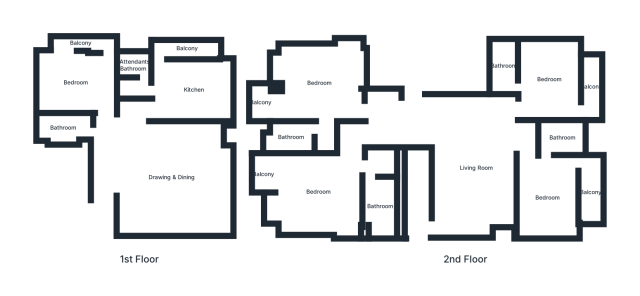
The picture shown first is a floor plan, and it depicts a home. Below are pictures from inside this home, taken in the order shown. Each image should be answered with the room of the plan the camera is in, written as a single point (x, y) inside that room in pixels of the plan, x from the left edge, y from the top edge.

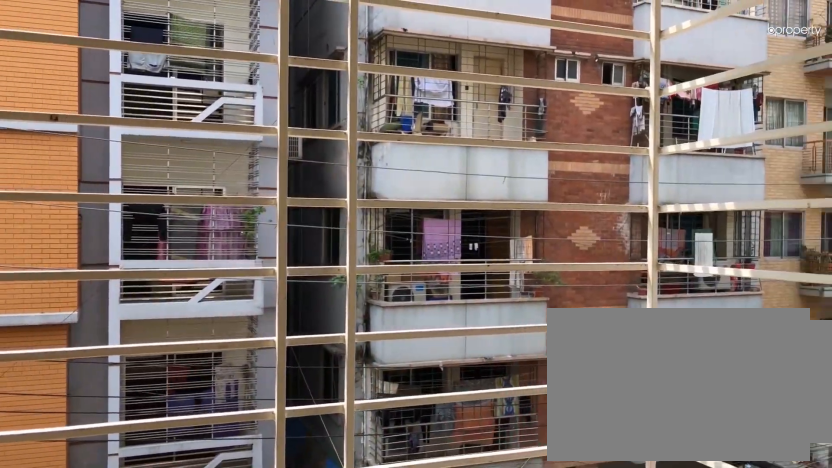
(257, 102)
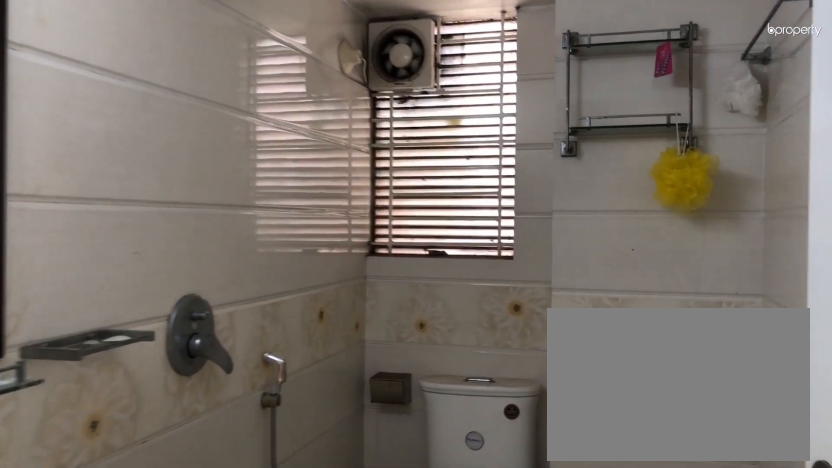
(317, 129)
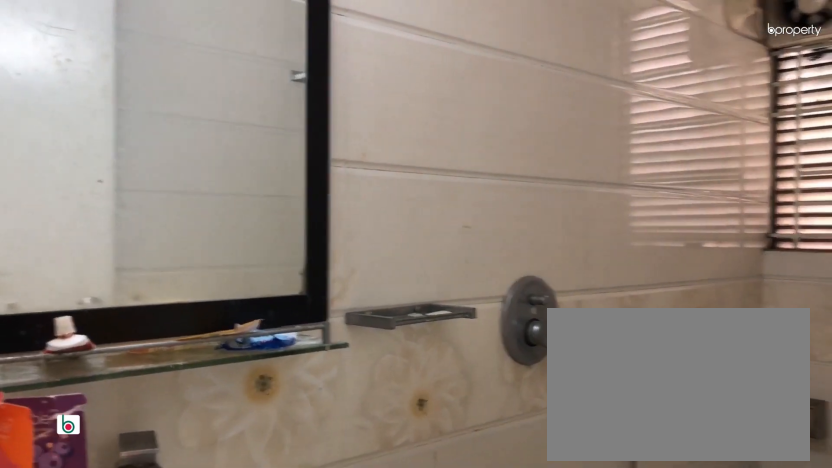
(290, 137)
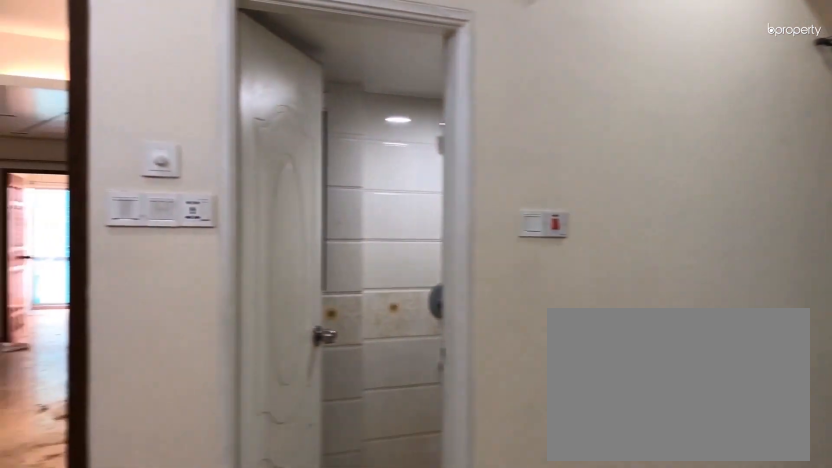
(549, 79)
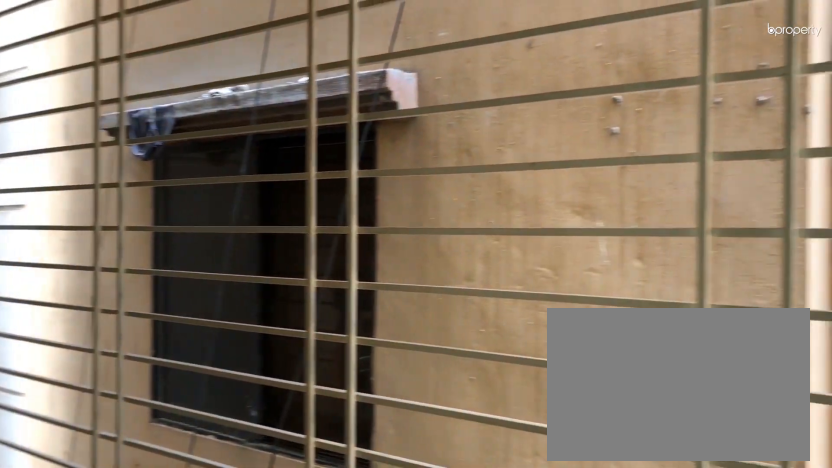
(591, 86)
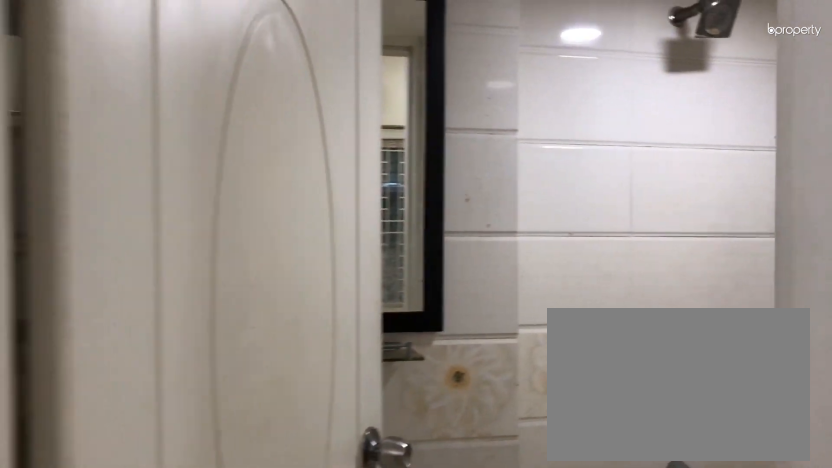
(503, 66)
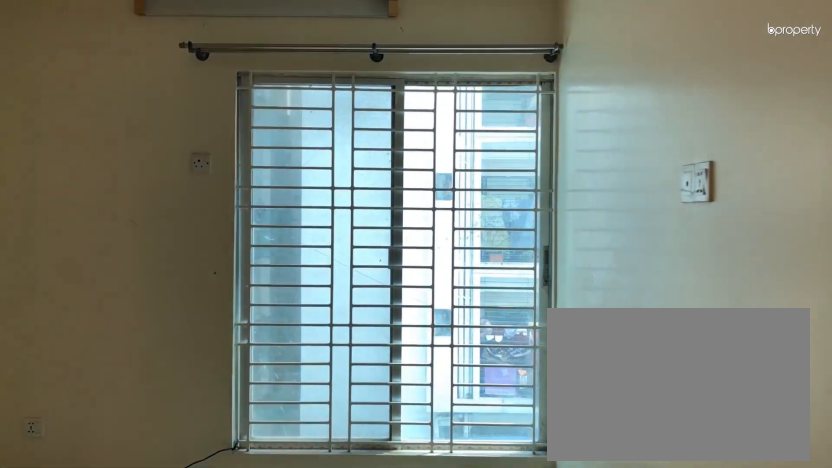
(547, 197)
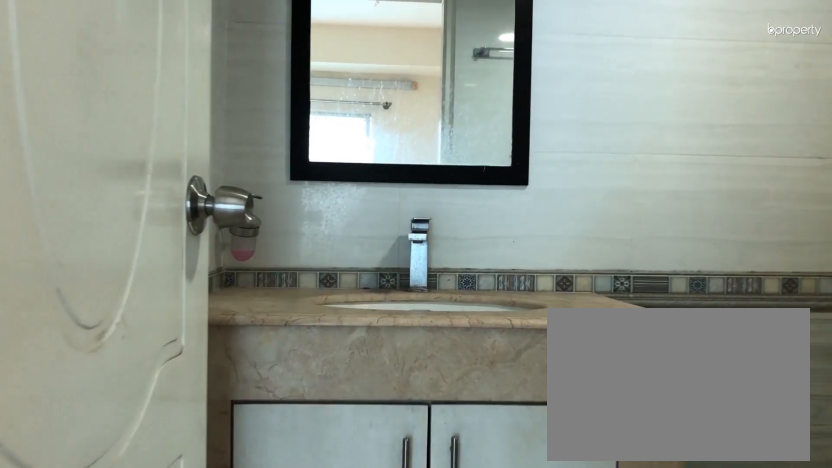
(562, 138)
